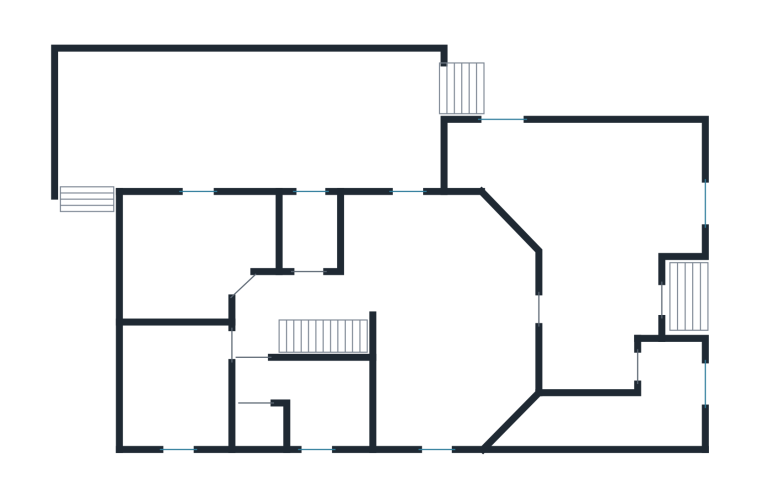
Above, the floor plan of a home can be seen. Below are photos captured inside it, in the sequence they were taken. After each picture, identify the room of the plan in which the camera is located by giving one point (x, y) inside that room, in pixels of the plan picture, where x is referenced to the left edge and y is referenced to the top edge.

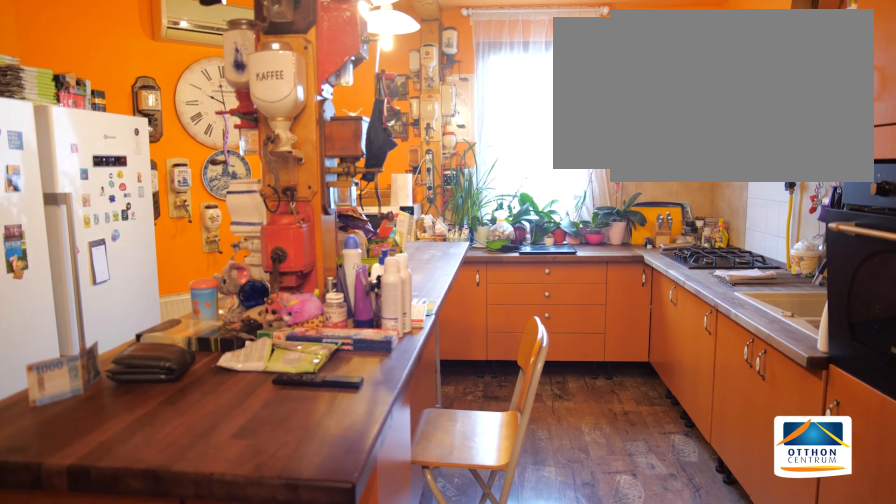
(436, 302)
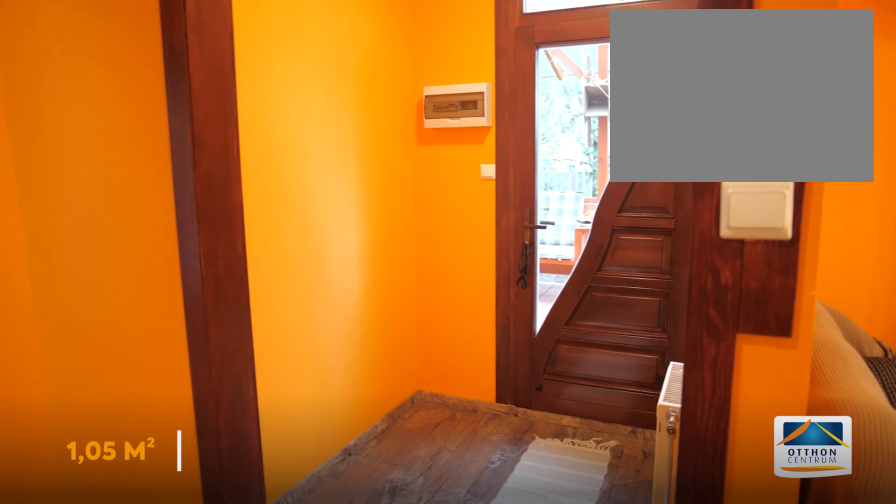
(310, 233)
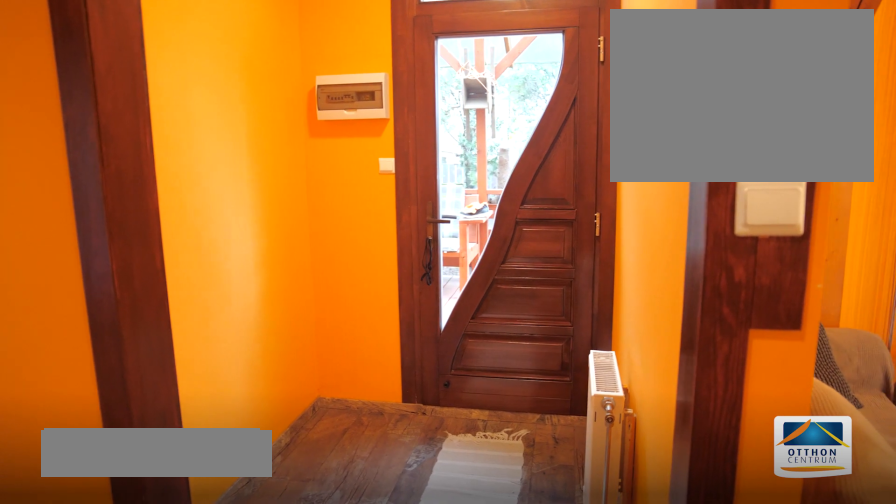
(310, 234)
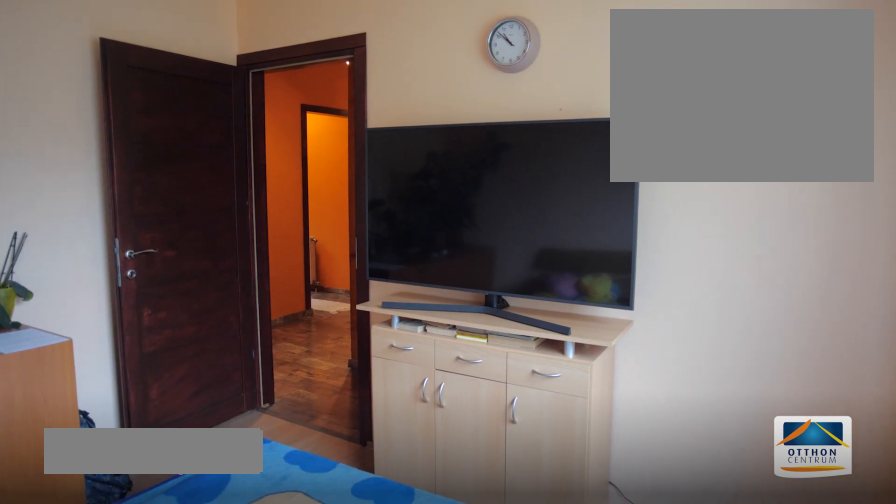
(173, 385)
